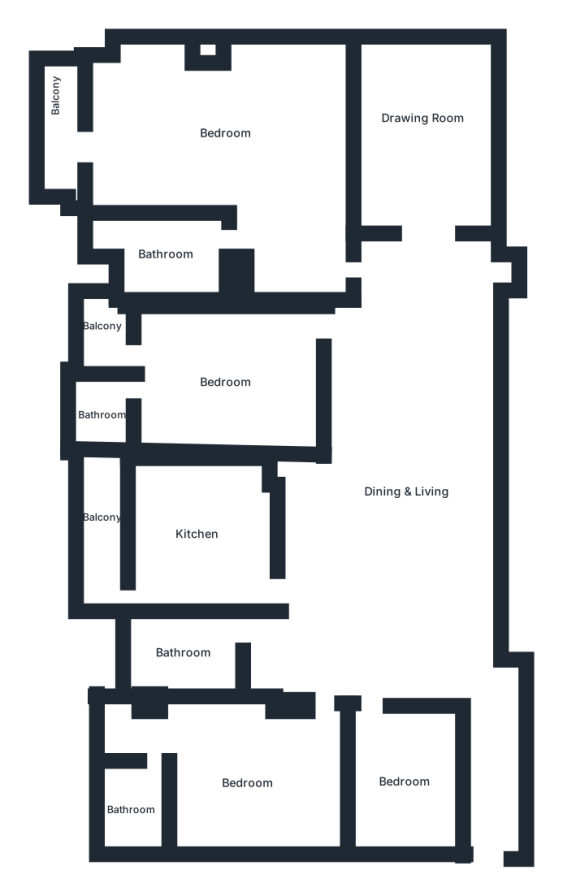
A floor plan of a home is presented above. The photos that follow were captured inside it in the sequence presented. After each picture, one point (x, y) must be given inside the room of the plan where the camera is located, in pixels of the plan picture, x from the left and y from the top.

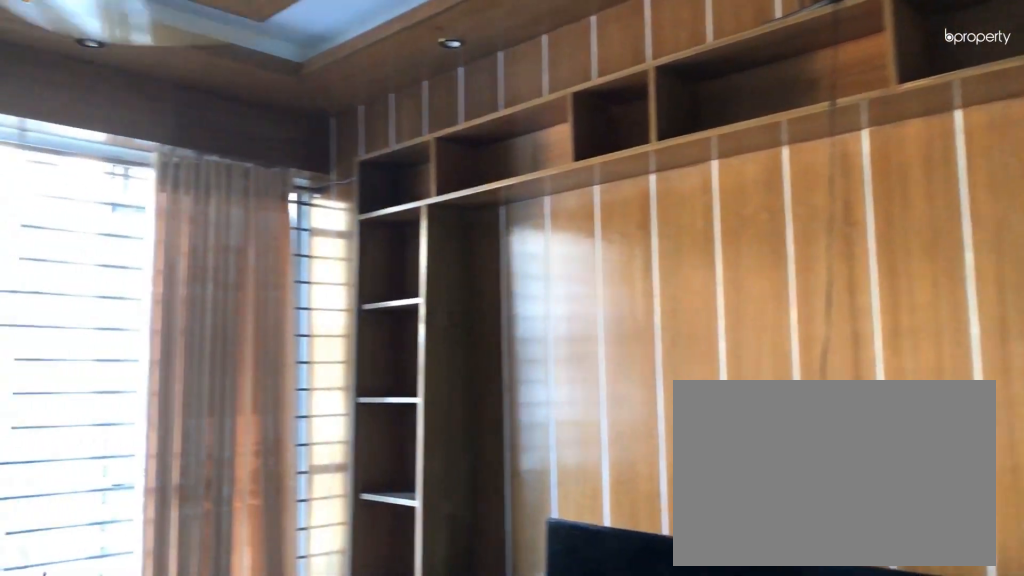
(426, 132)
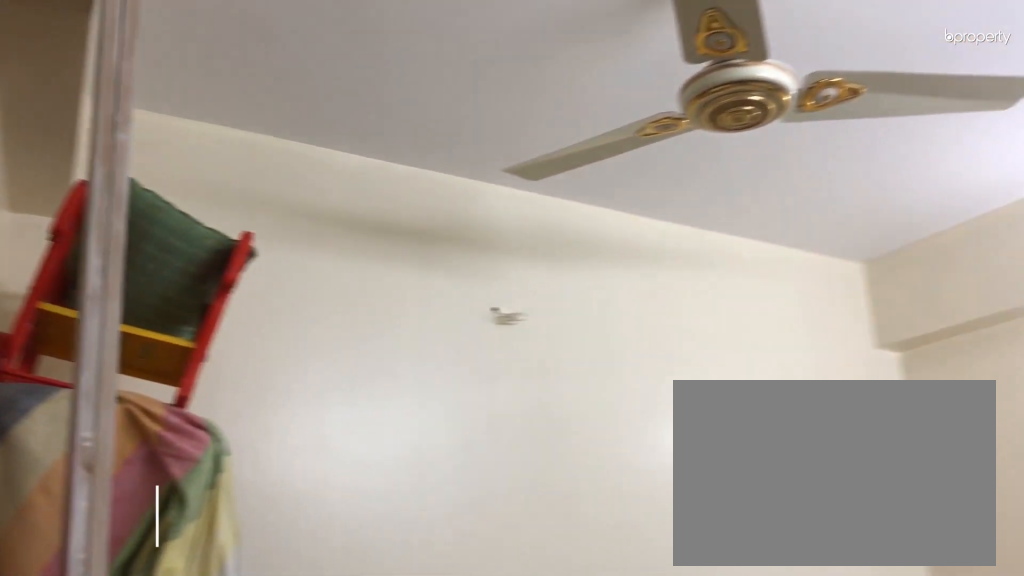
(406, 785)
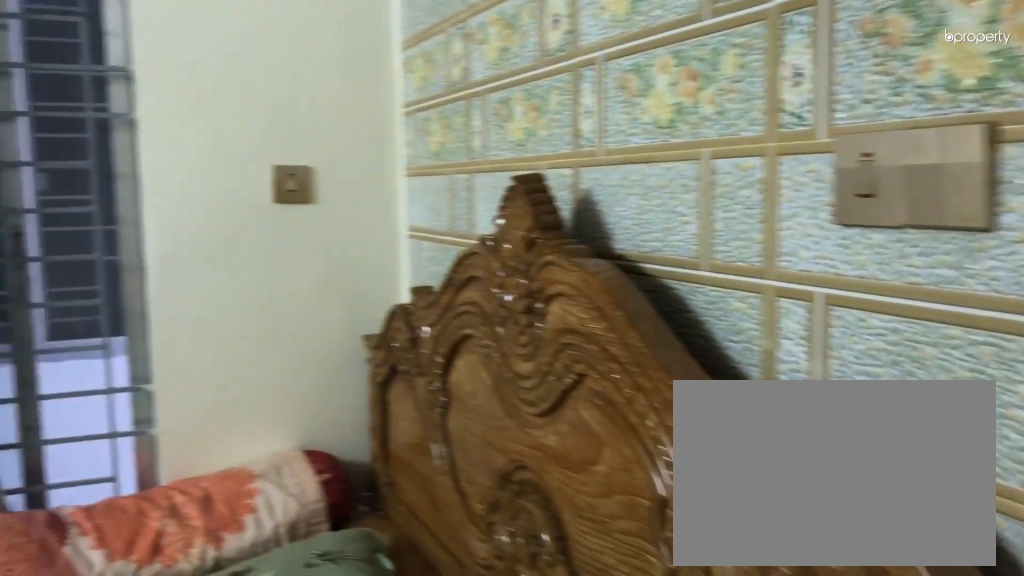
(251, 786)
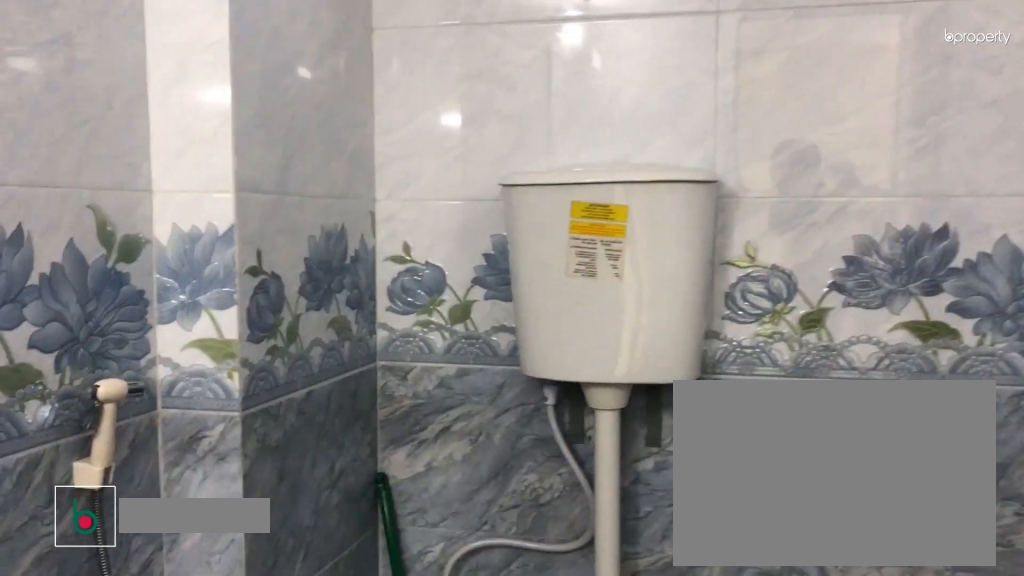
(178, 651)
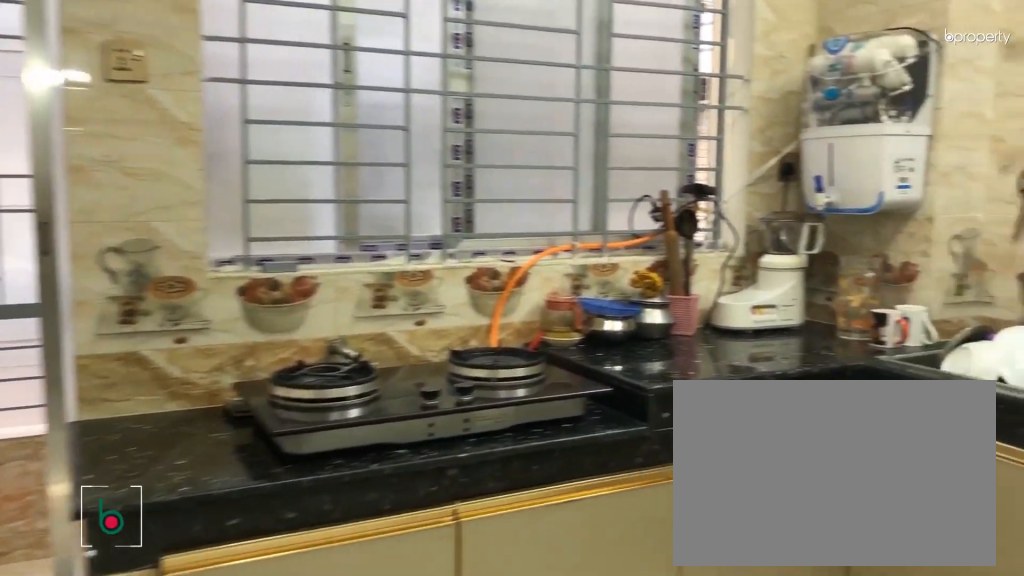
(199, 553)
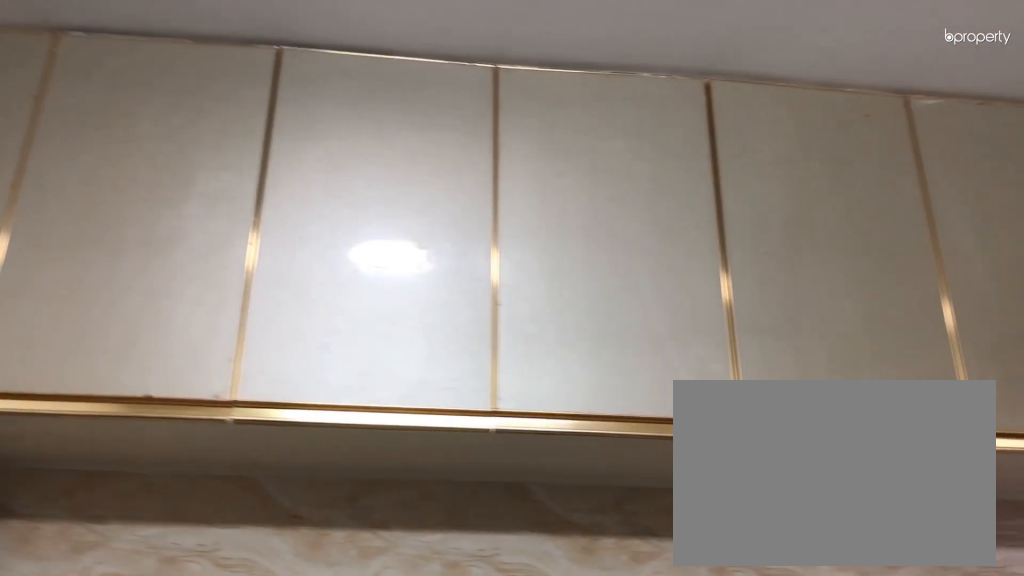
(195, 533)
